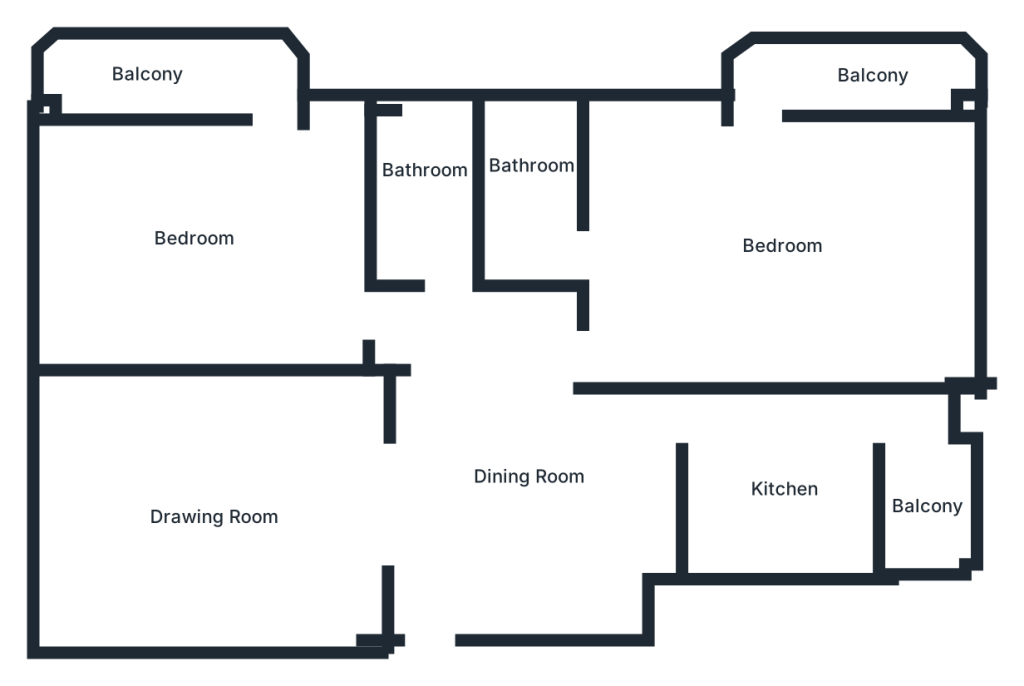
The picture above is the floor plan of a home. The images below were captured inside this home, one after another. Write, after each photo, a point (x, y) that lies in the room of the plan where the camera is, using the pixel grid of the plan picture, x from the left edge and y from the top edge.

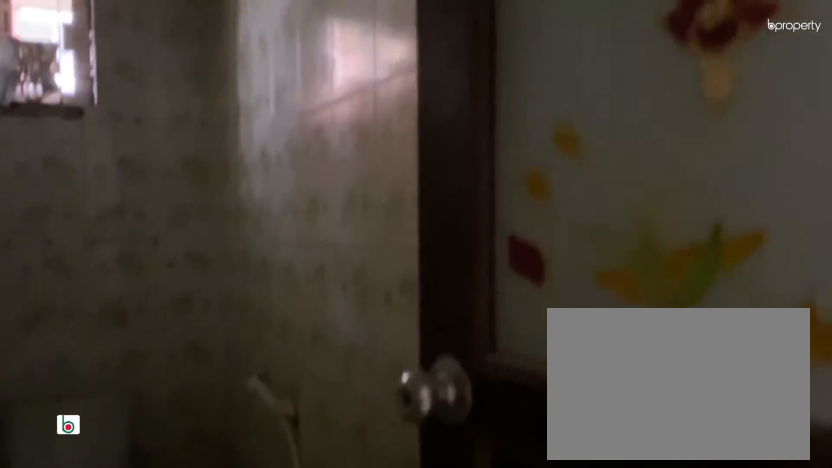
(414, 178)
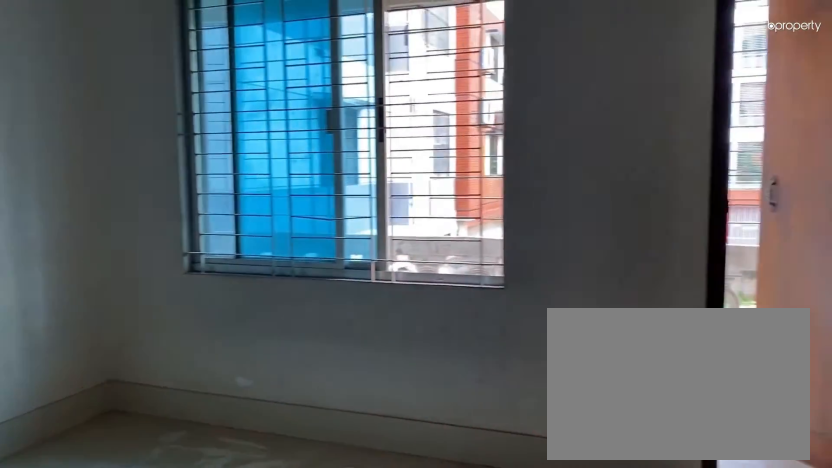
(180, 223)
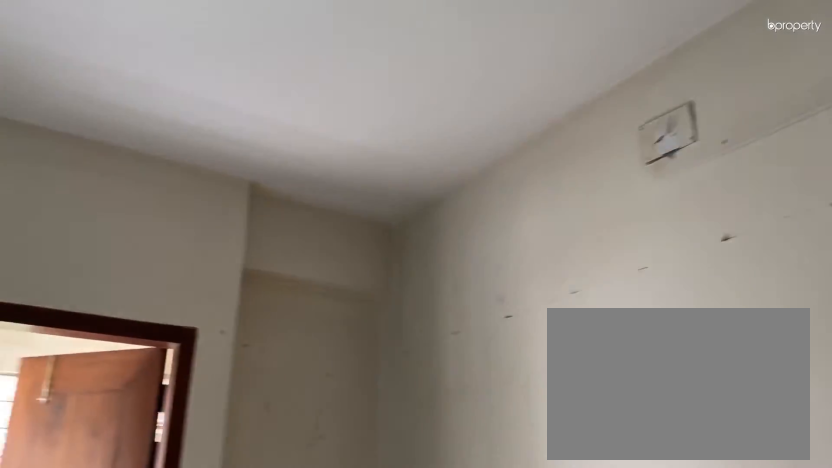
(180, 223)
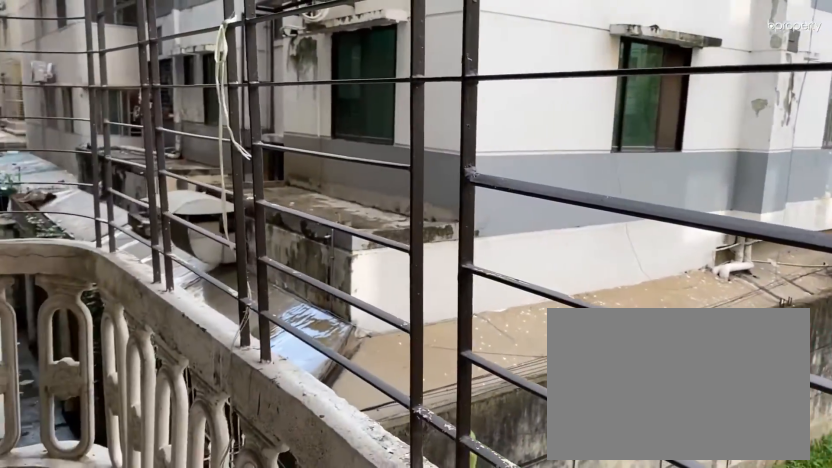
(162, 71)
